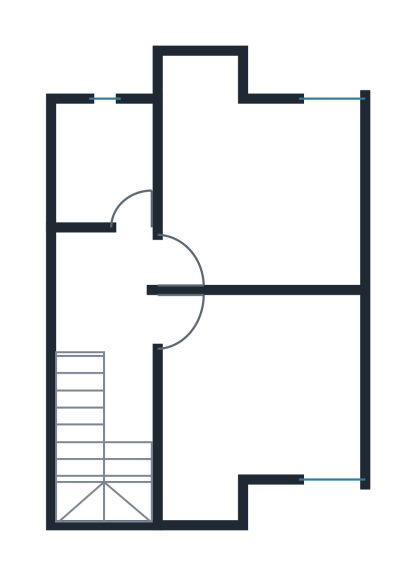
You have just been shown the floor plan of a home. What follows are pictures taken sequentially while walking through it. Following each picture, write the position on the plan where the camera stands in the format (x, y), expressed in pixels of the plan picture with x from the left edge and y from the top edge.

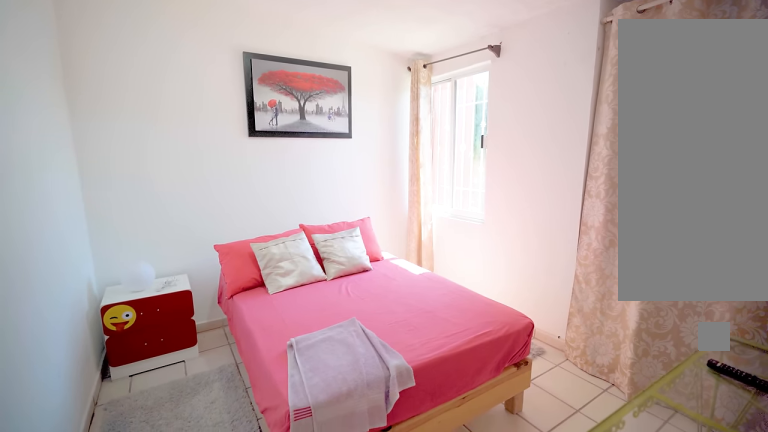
(171, 320)
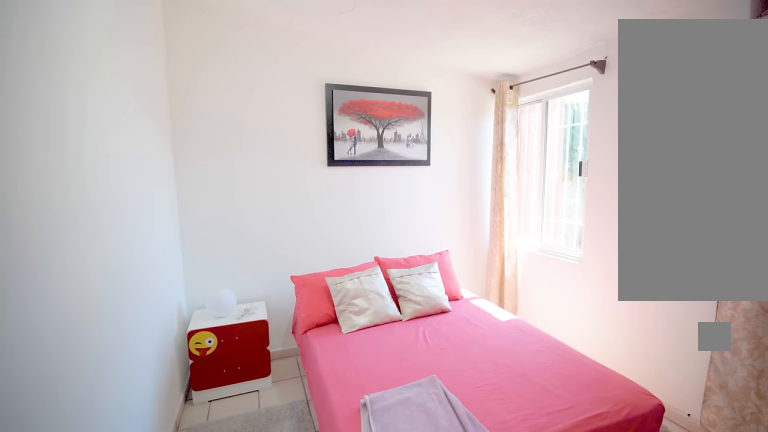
(172, 319)
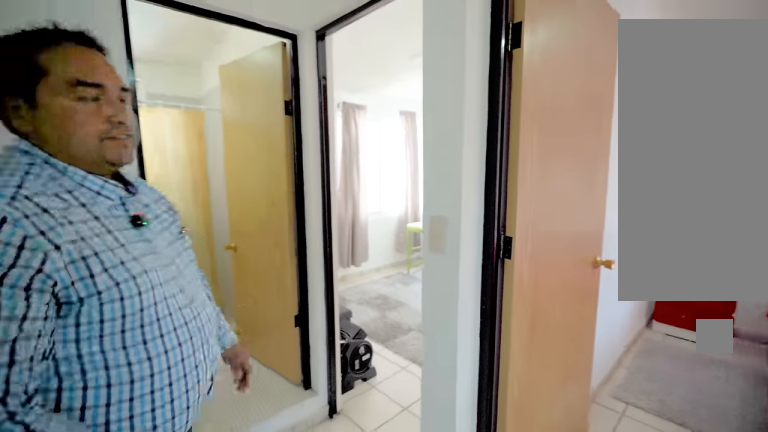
(172, 320)
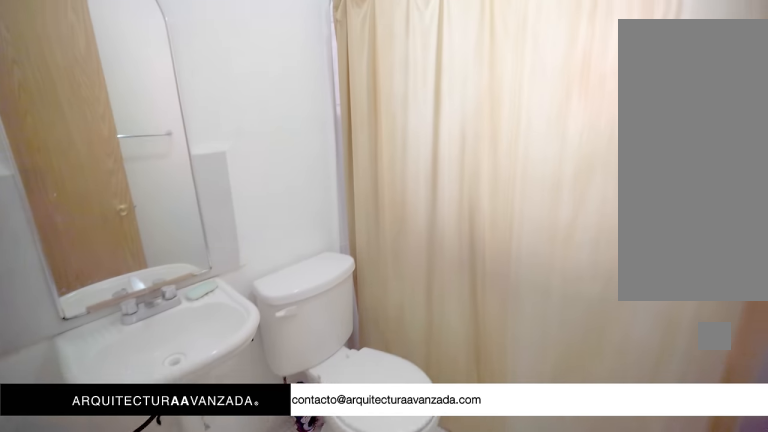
(132, 207)
